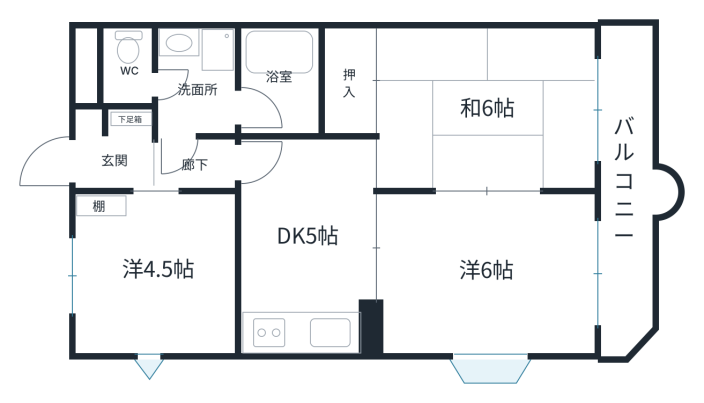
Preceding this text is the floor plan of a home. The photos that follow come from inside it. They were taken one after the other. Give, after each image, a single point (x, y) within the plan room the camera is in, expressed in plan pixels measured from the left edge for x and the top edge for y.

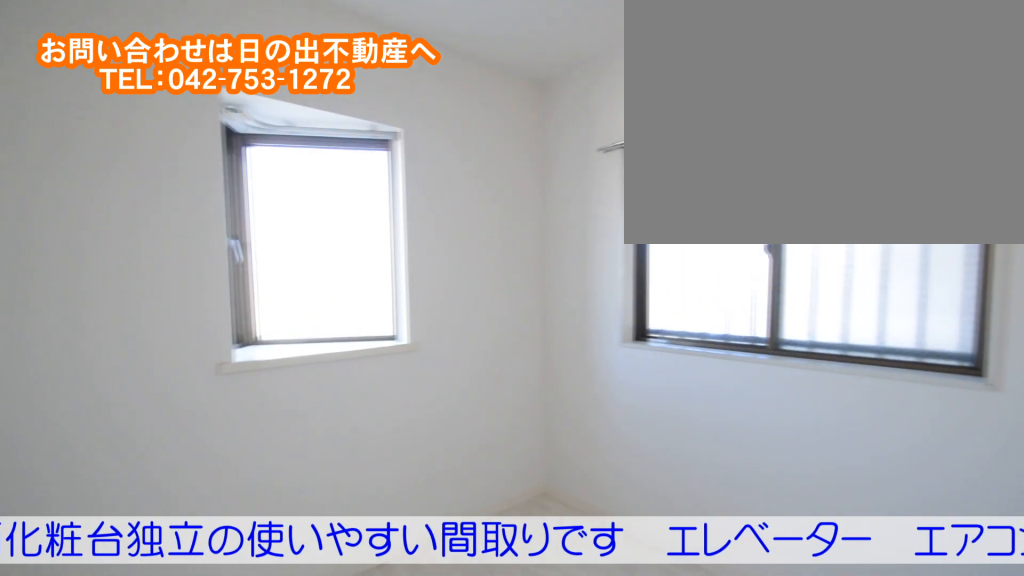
(156, 304)
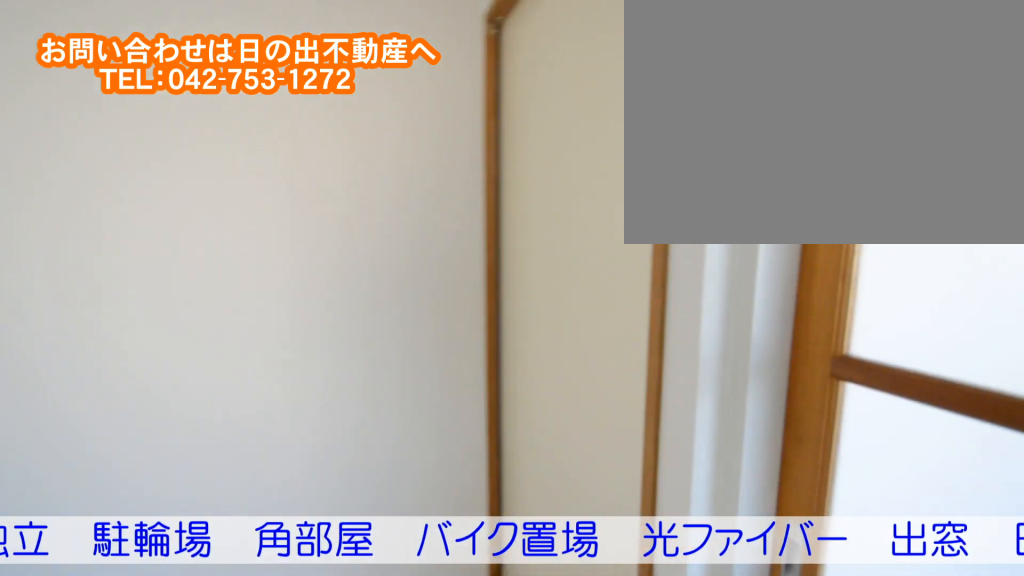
(315, 267)
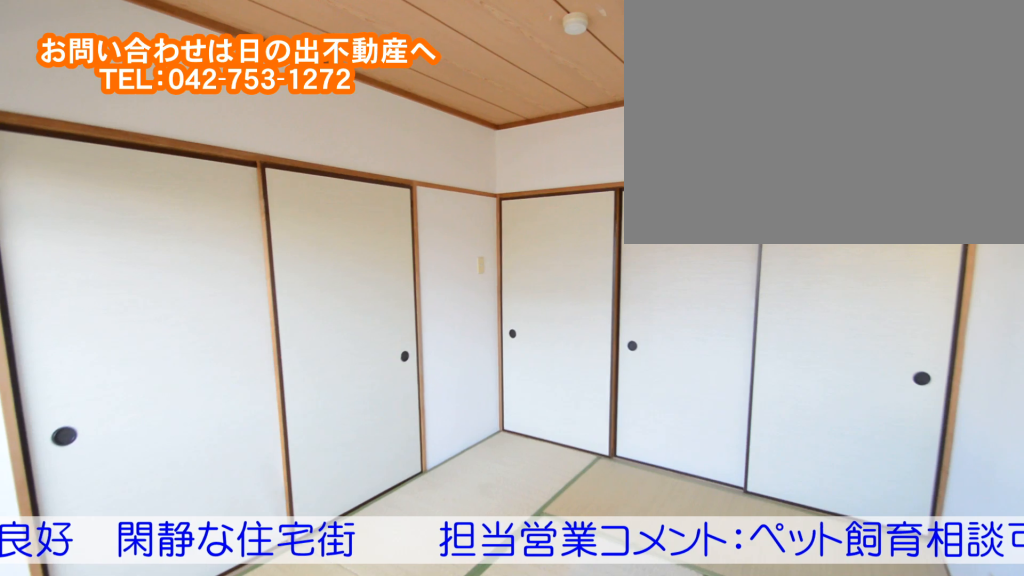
(482, 138)
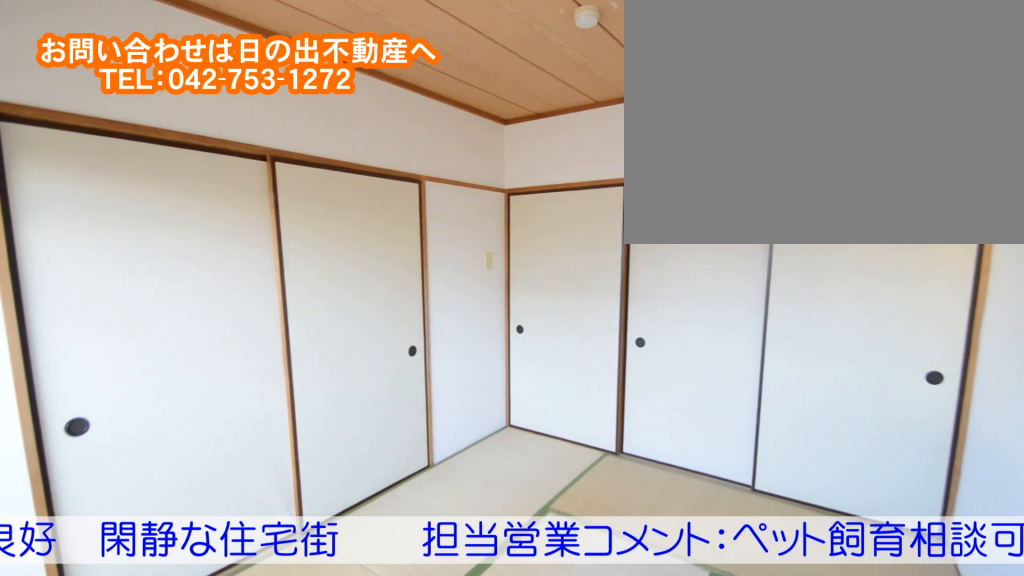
(482, 138)
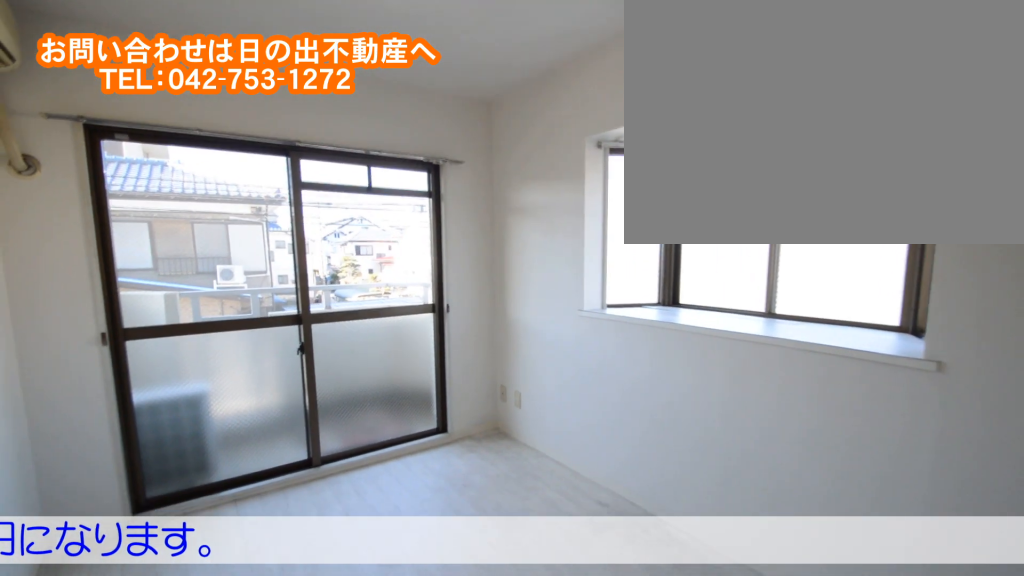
(493, 293)
